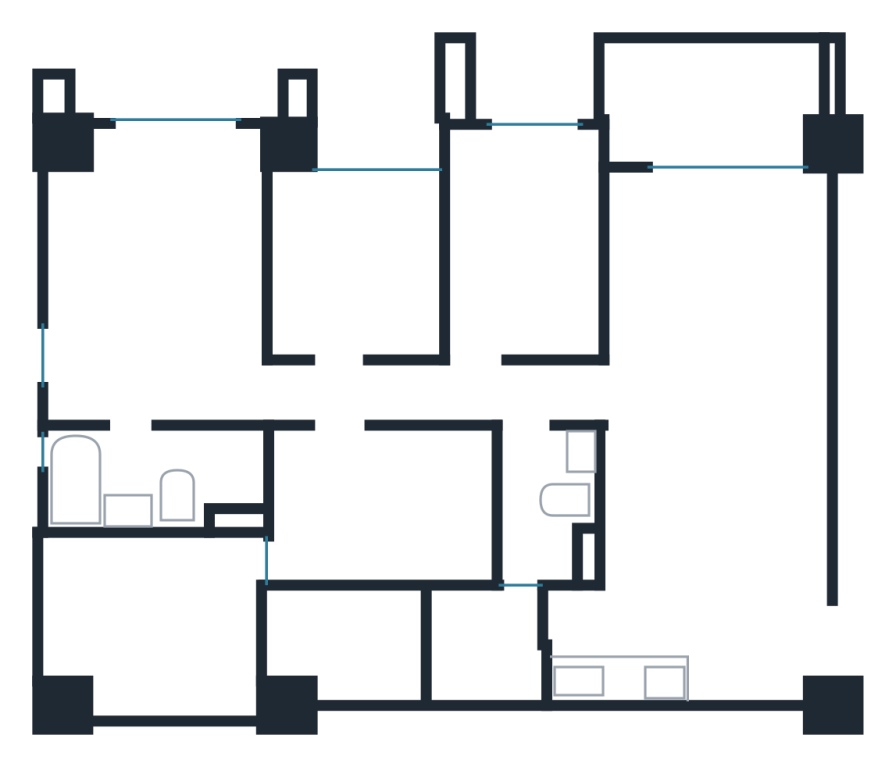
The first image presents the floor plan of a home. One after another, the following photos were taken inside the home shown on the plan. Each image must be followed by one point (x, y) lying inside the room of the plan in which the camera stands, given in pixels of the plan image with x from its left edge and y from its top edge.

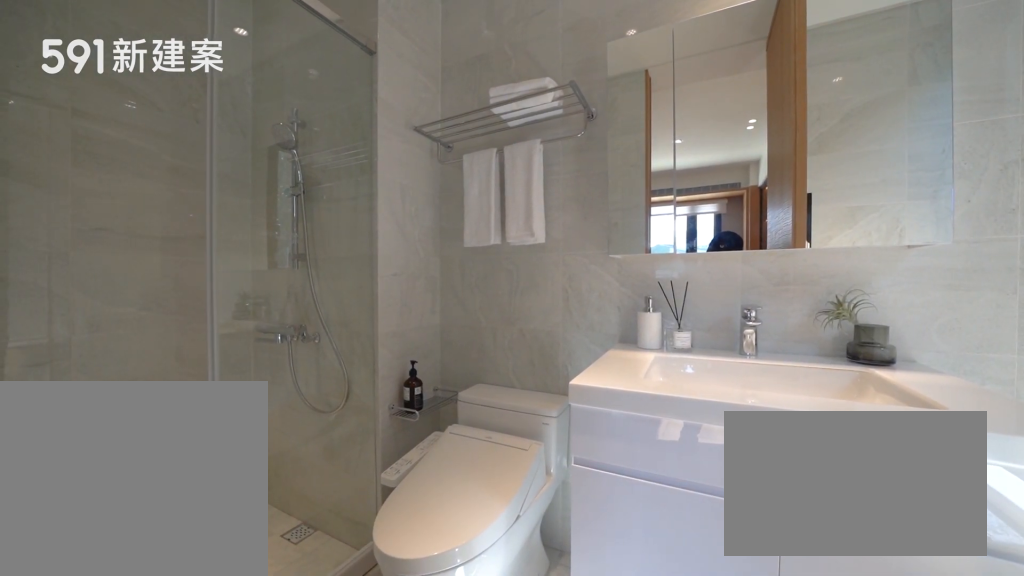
(152, 478)
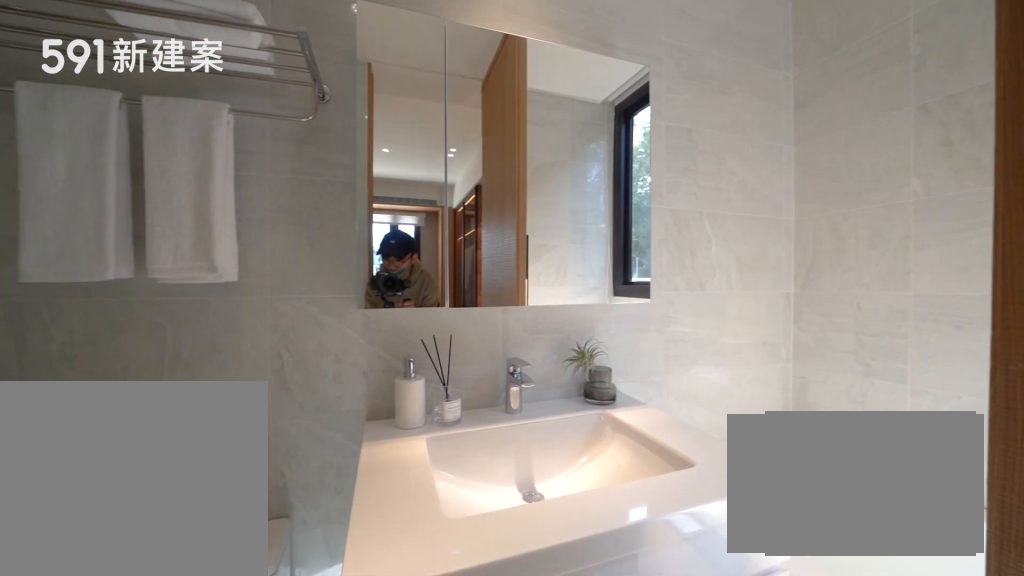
(152, 478)
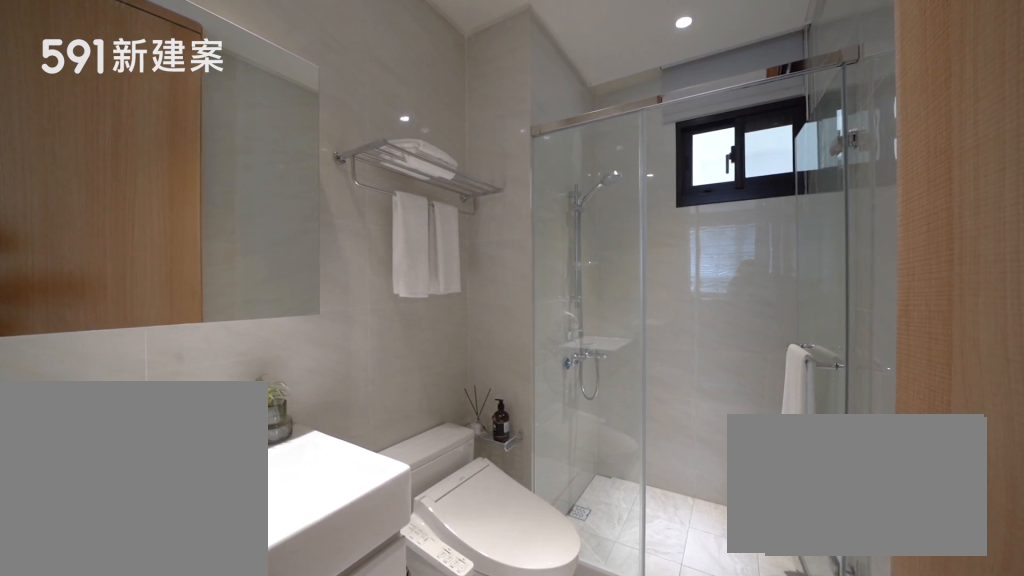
(546, 508)
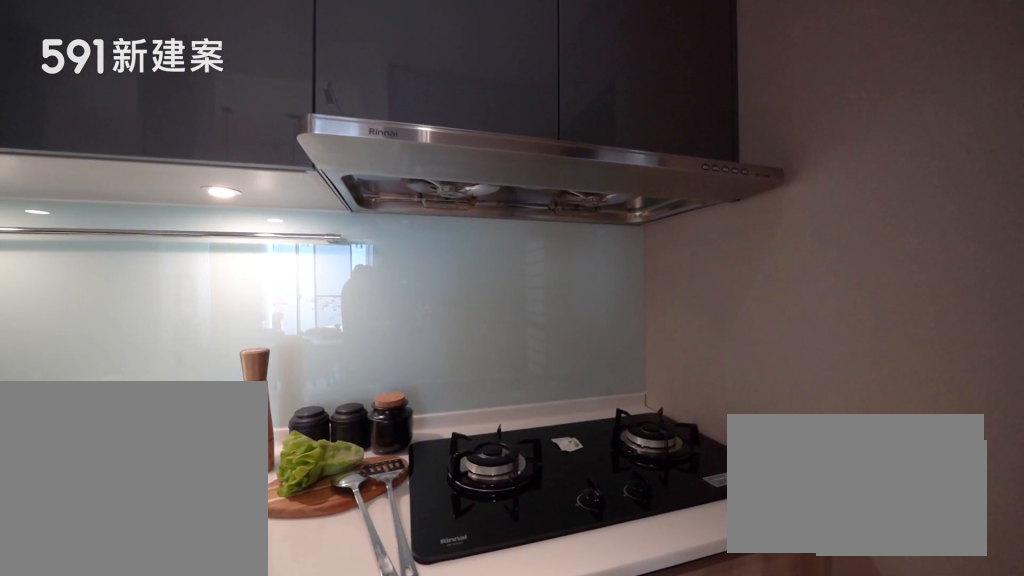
(643, 647)
